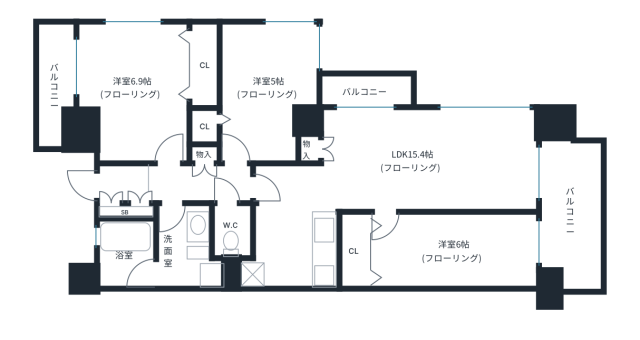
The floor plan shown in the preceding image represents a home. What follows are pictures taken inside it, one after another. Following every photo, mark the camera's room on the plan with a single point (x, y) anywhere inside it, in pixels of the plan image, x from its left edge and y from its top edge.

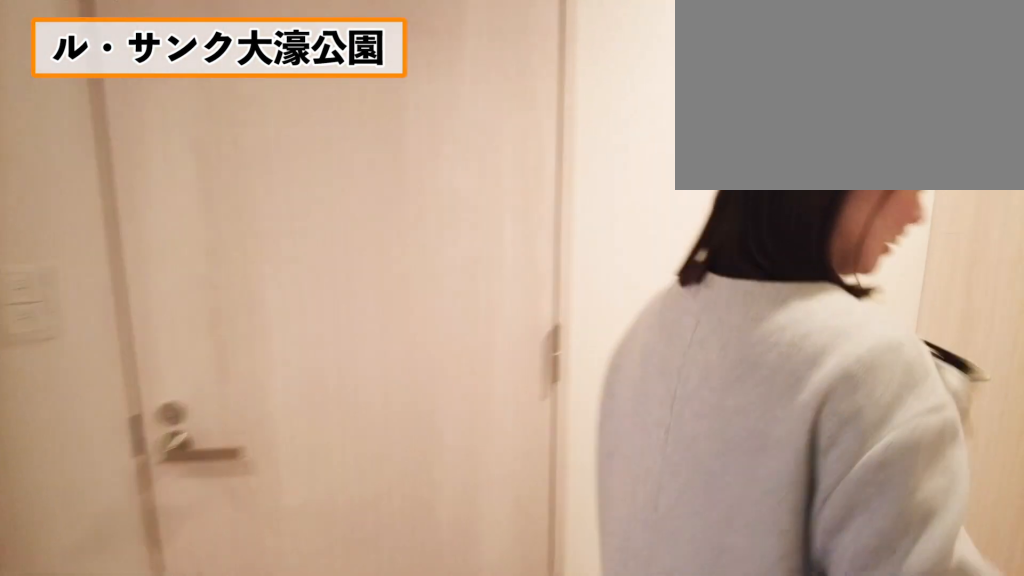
(204, 179)
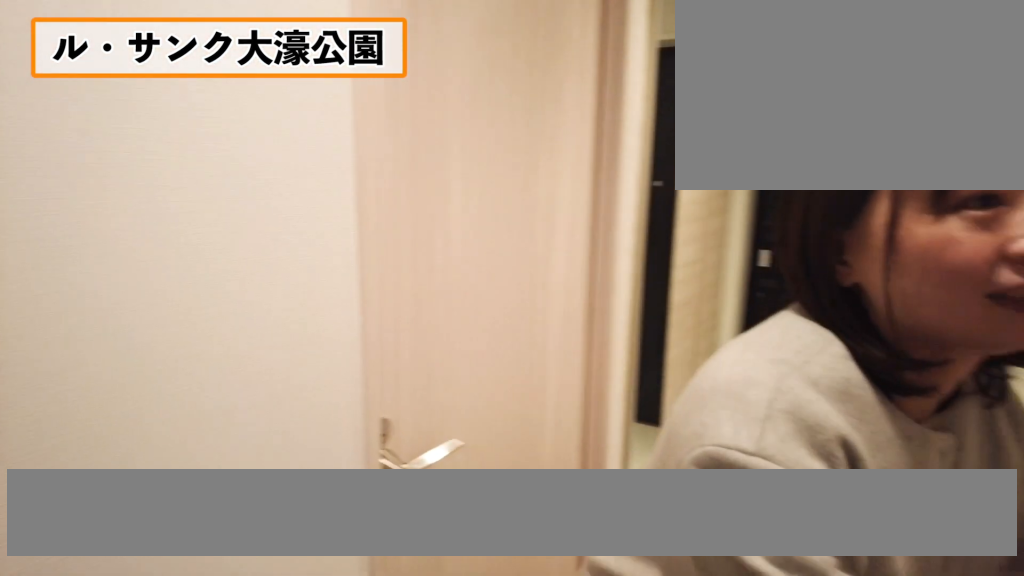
(203, 179)
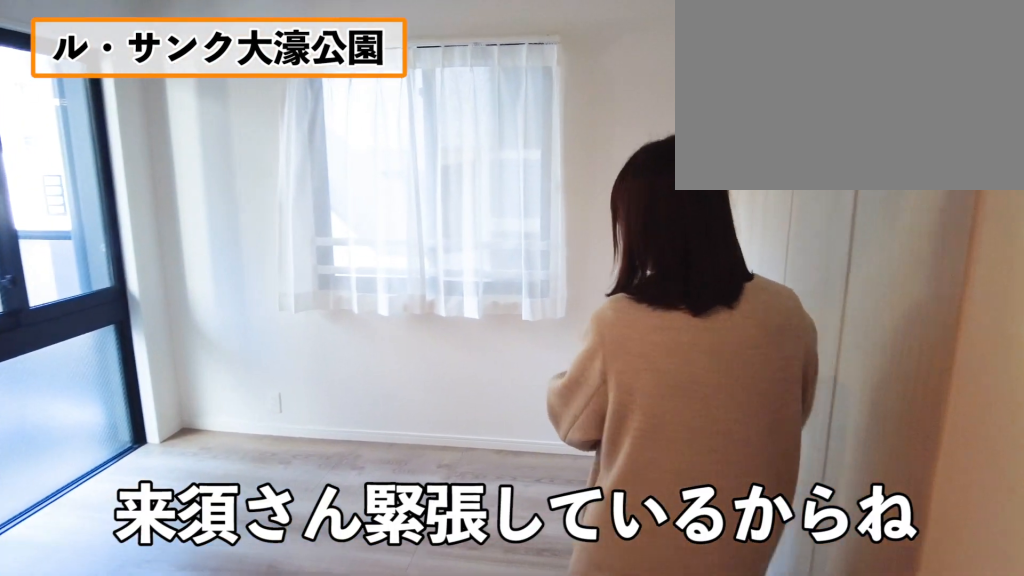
(132, 86)
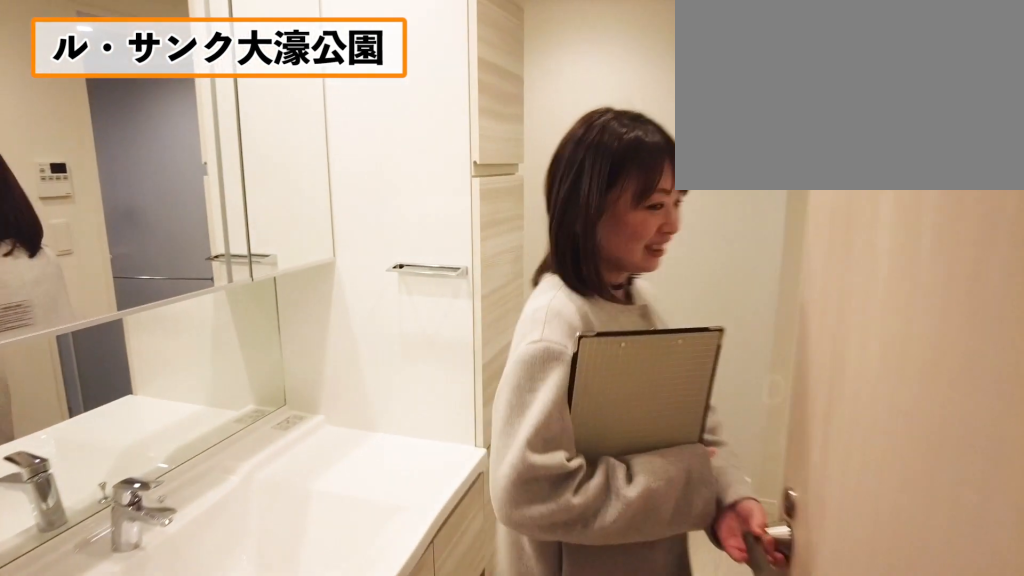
(177, 236)
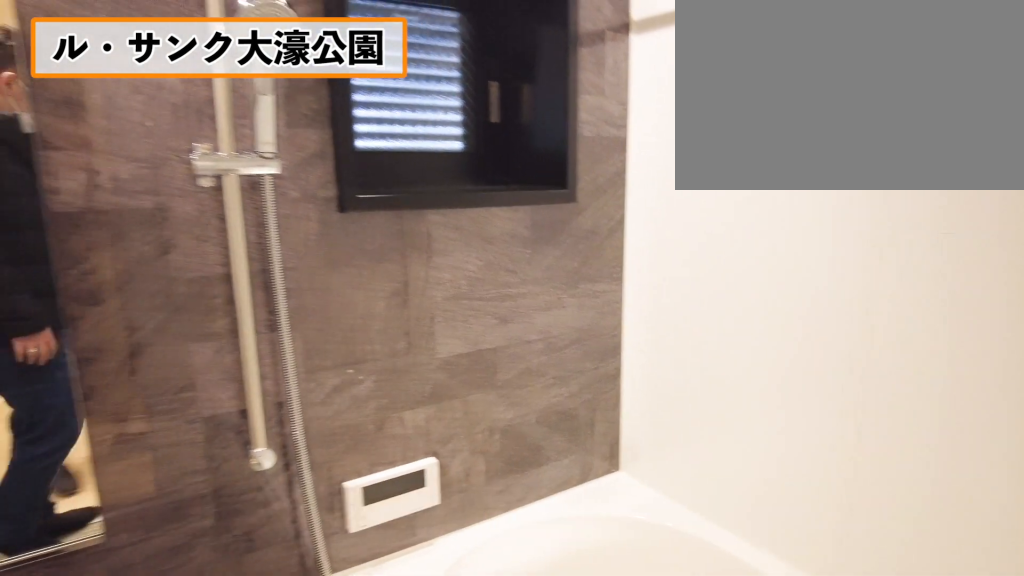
(136, 258)
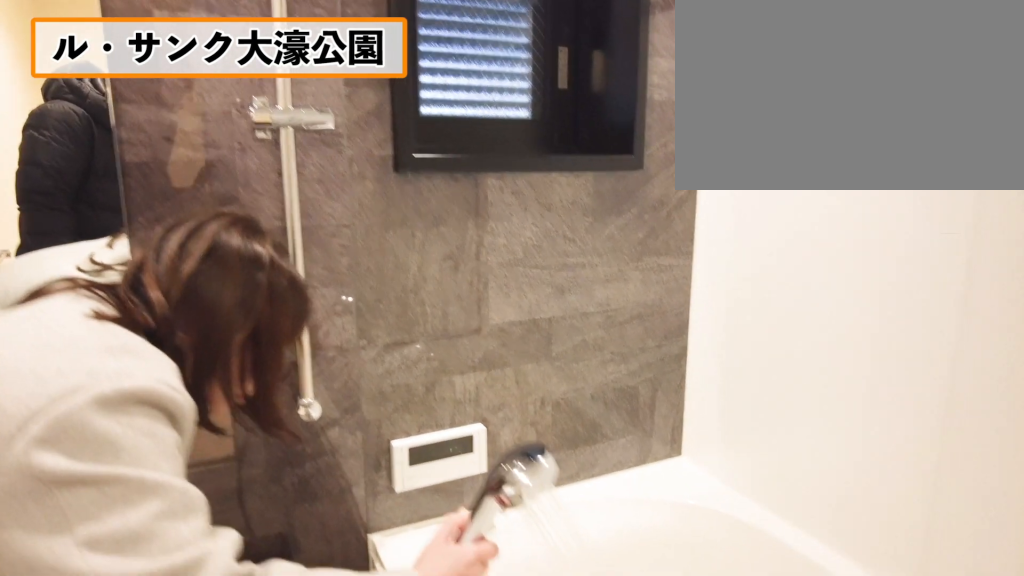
(136, 258)
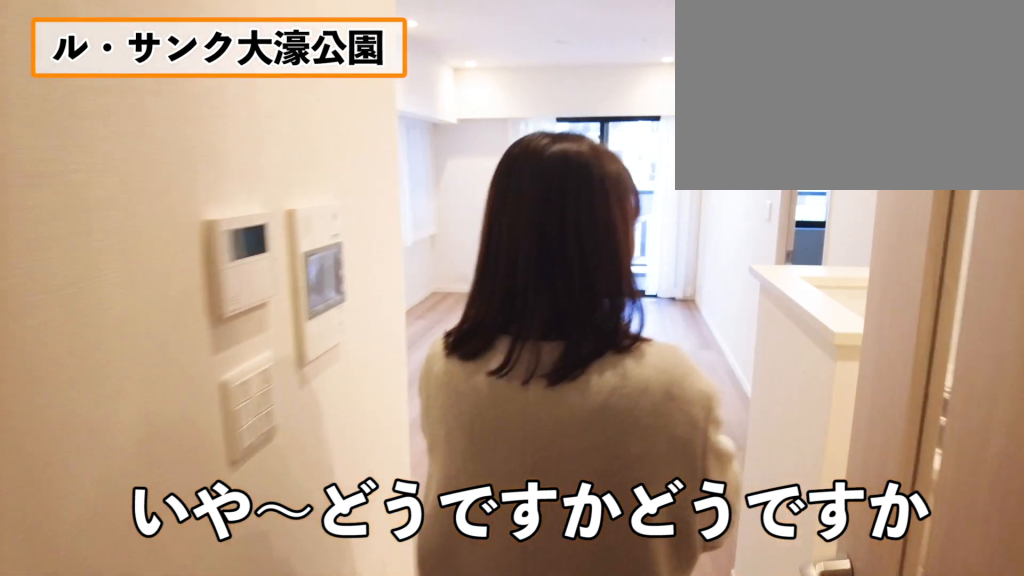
(421, 164)
